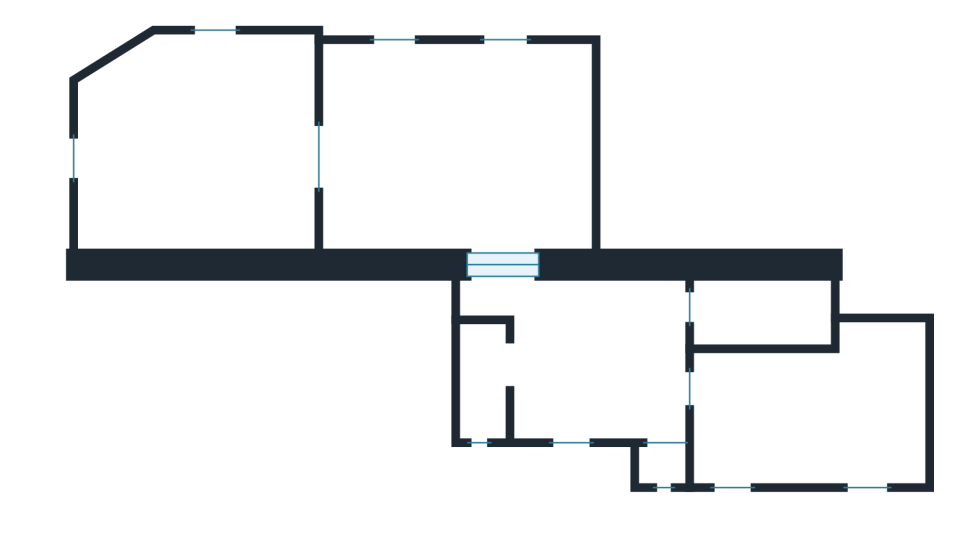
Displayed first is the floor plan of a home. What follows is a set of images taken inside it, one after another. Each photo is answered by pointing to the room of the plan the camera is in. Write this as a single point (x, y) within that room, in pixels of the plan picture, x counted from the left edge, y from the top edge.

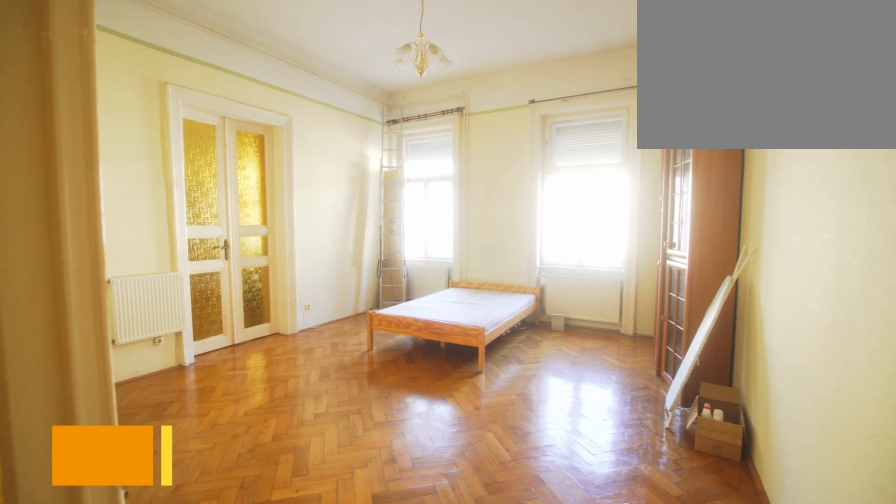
(463, 156)
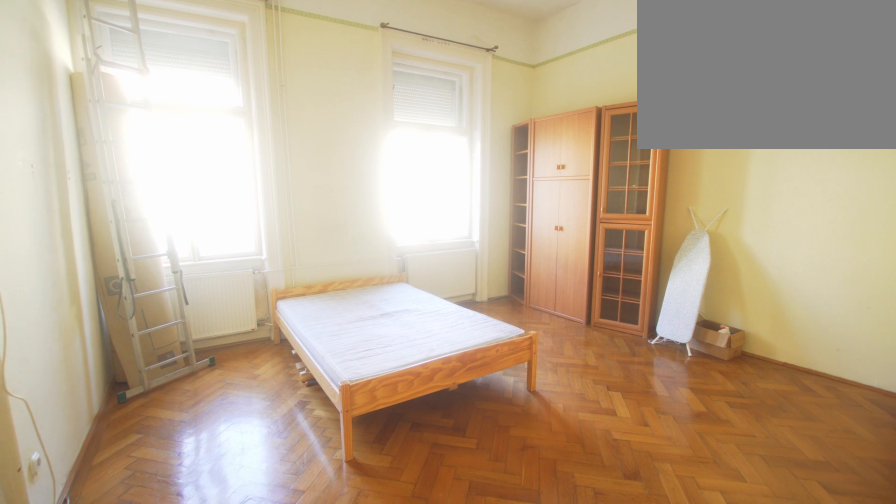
(462, 156)
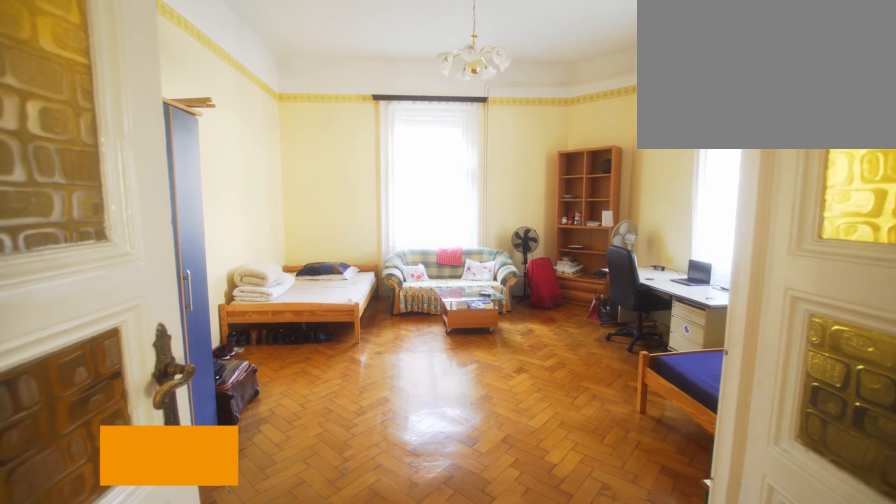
(199, 156)
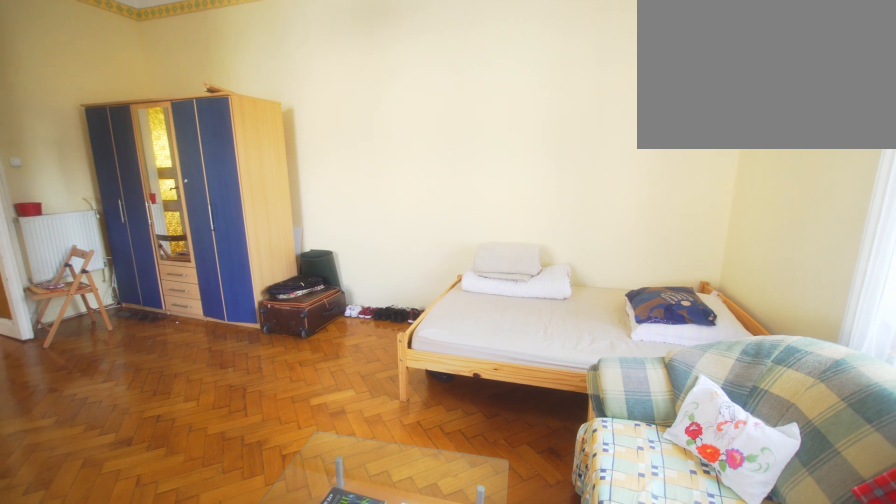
(199, 156)
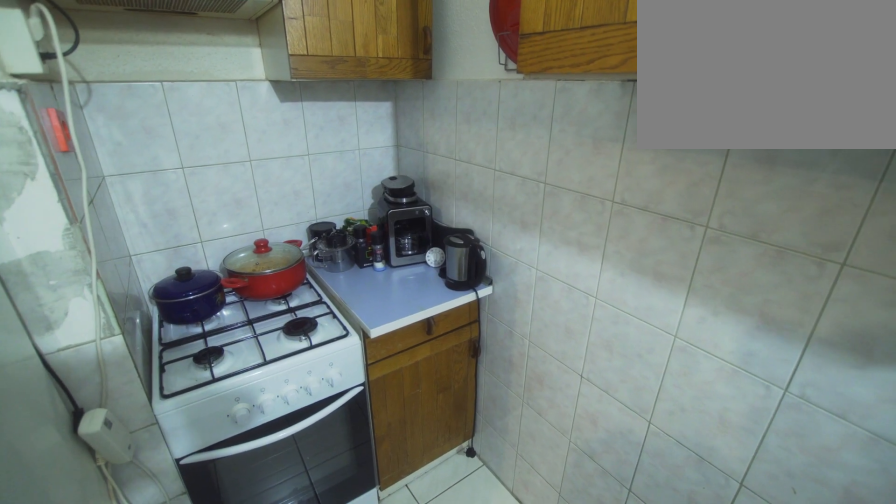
(485, 371)
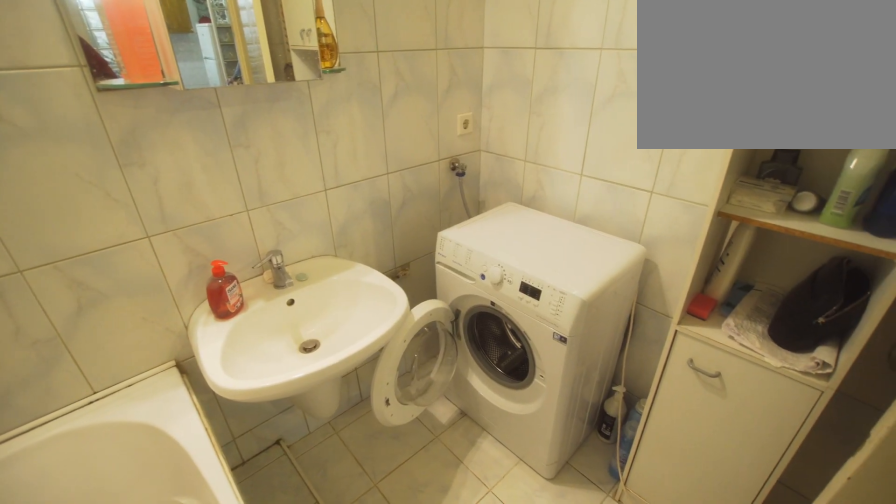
(761, 305)
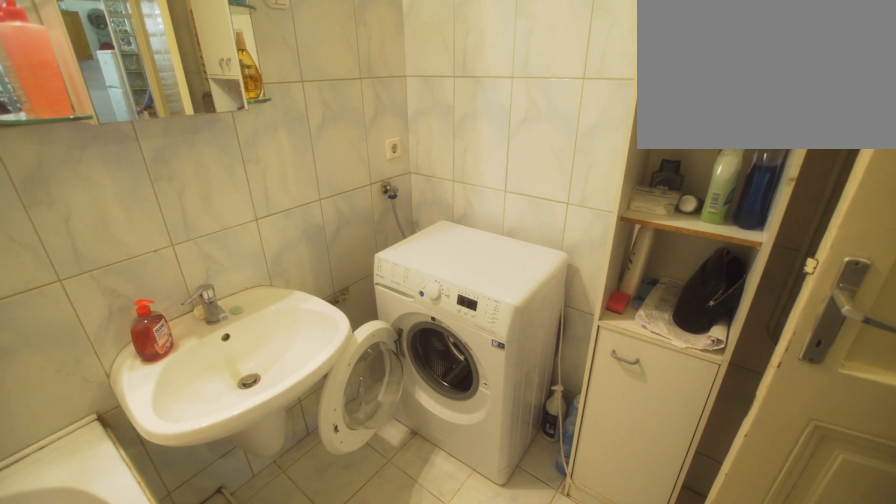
(759, 304)
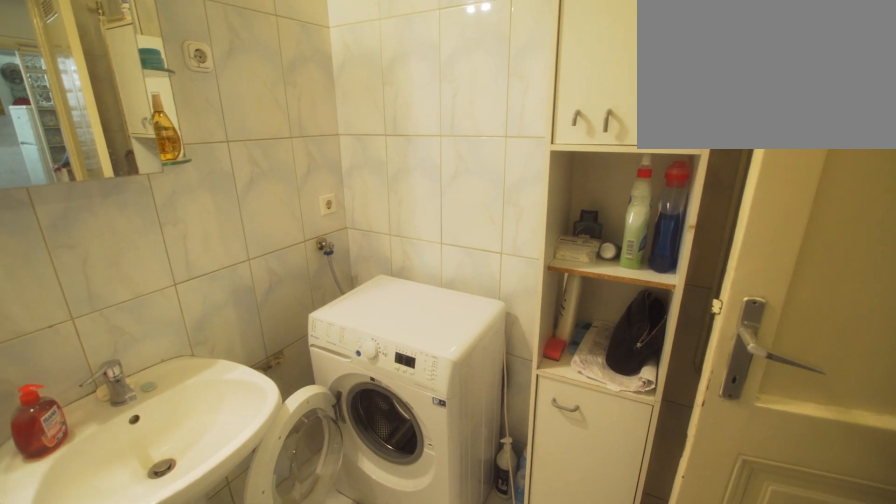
(761, 305)
